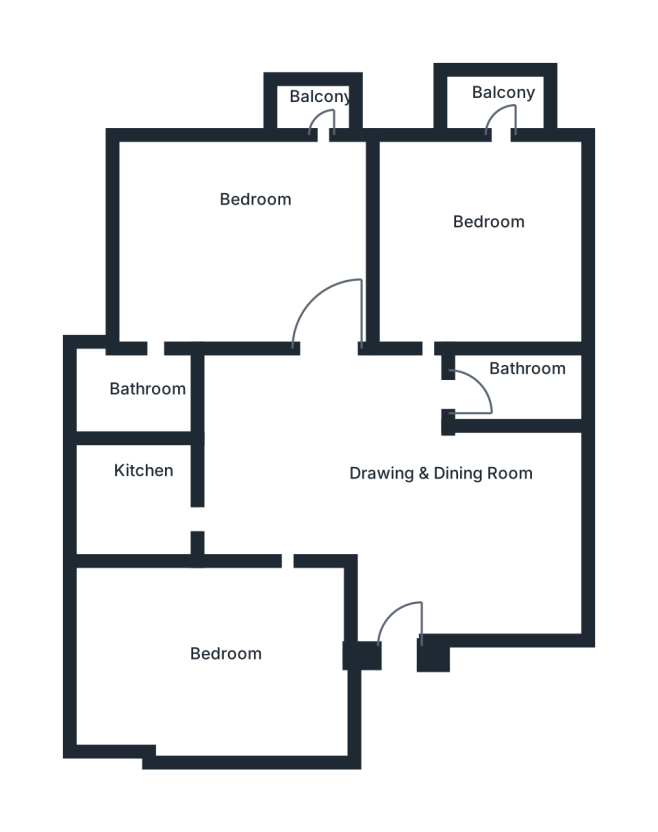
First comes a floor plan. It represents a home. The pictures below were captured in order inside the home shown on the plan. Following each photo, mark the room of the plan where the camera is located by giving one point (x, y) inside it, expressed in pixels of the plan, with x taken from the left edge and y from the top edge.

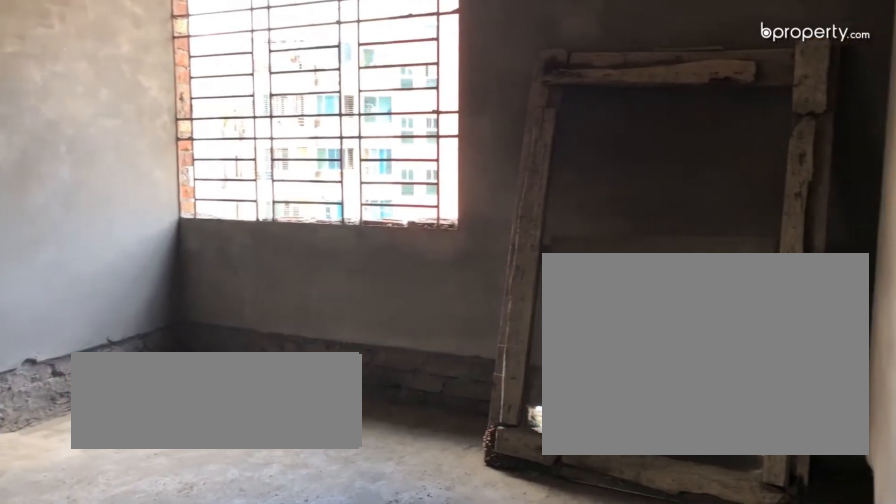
(380, 481)
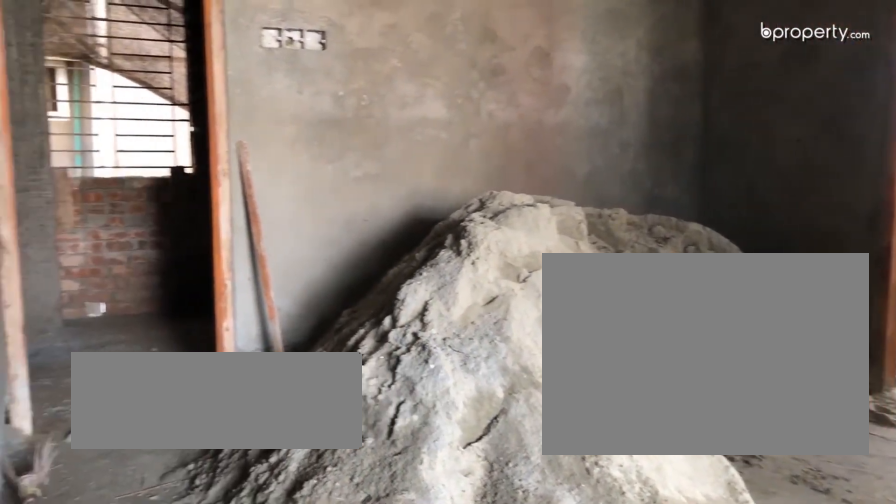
(380, 481)
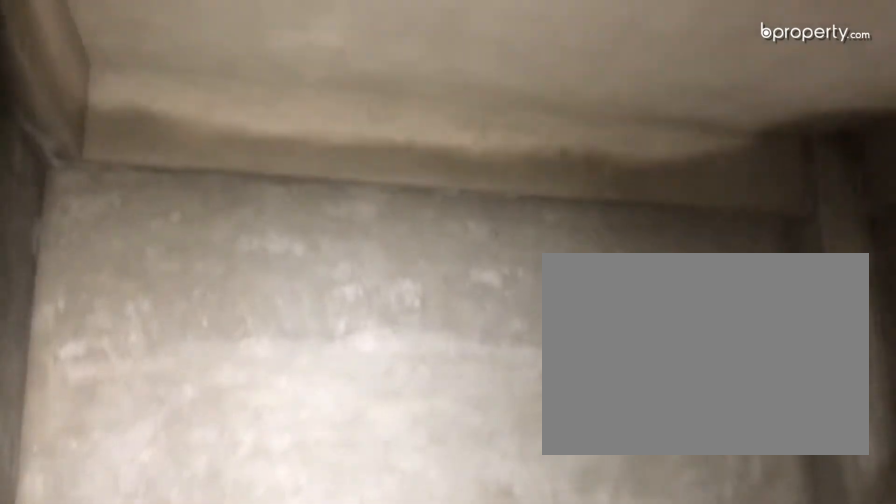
(243, 664)
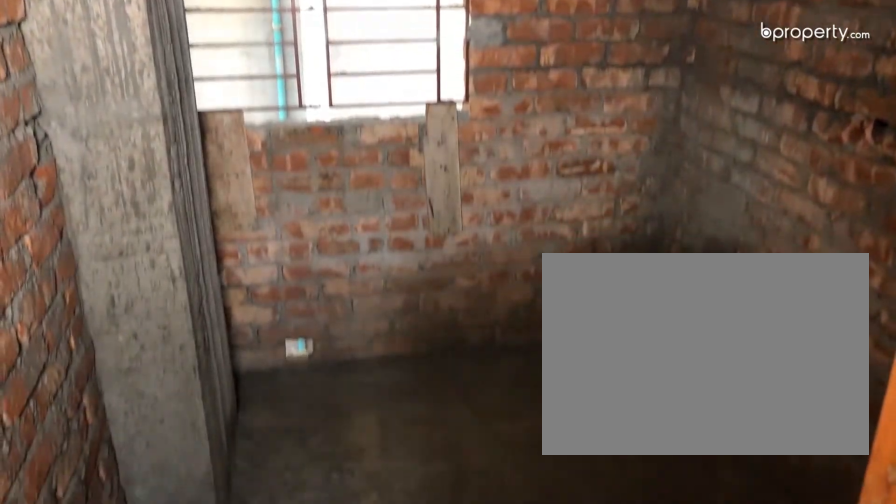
(144, 495)
